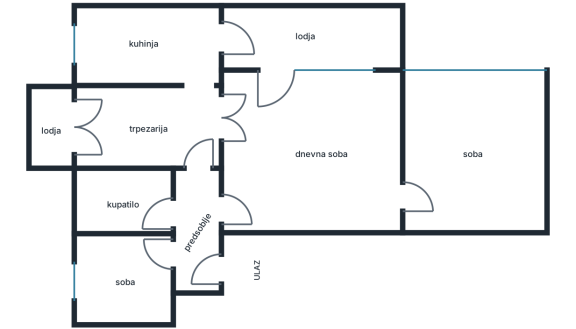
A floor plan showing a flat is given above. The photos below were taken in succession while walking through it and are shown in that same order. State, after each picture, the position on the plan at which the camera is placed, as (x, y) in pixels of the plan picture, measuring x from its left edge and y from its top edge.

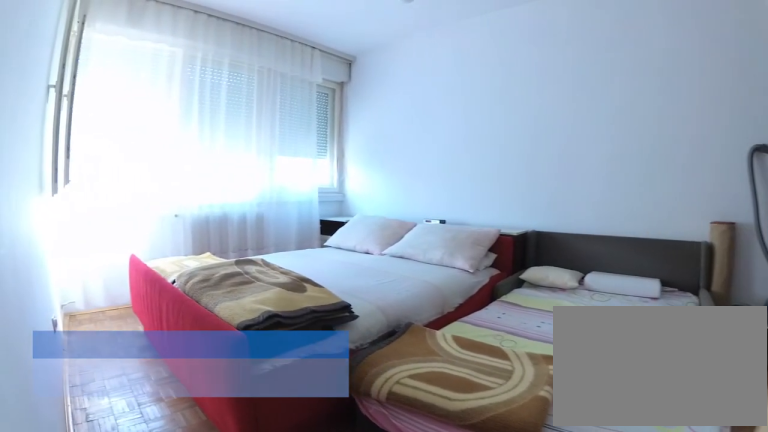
(407, 213)
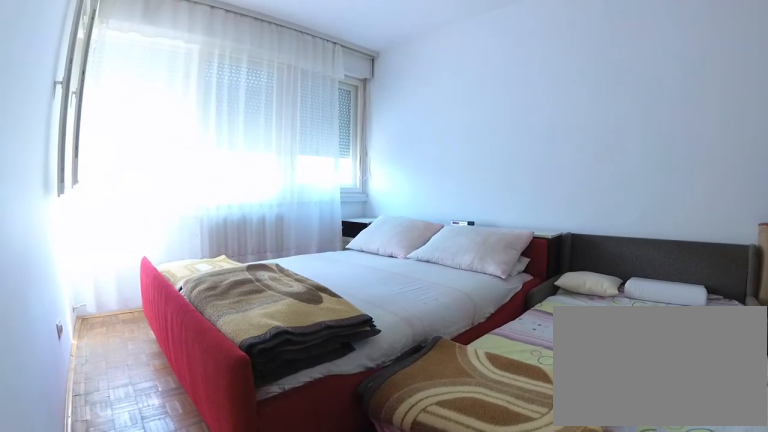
(409, 209)
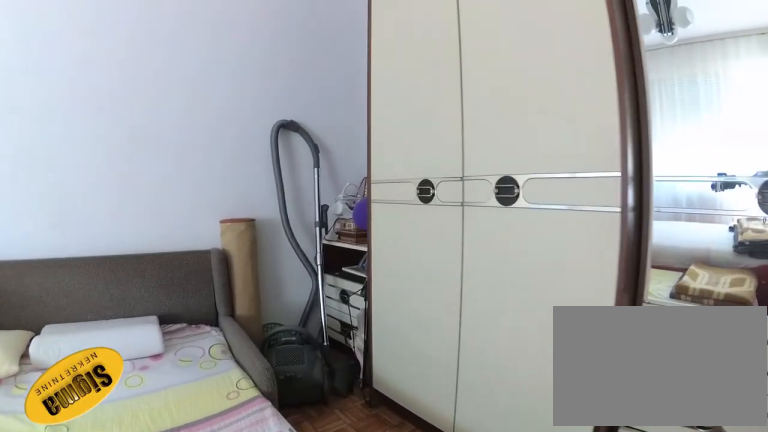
(458, 203)
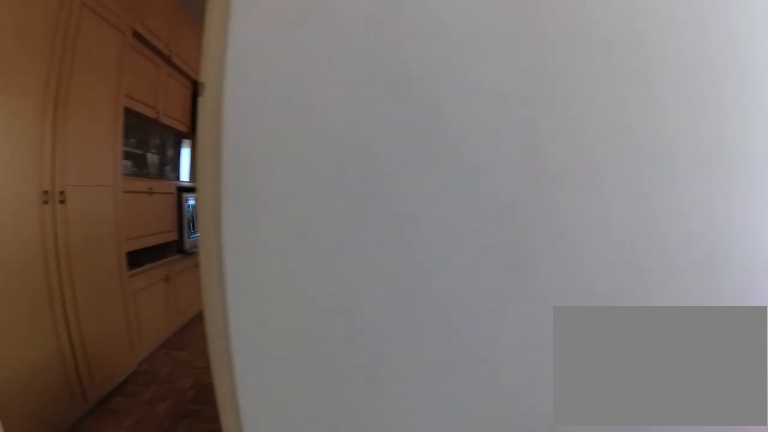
(472, 206)
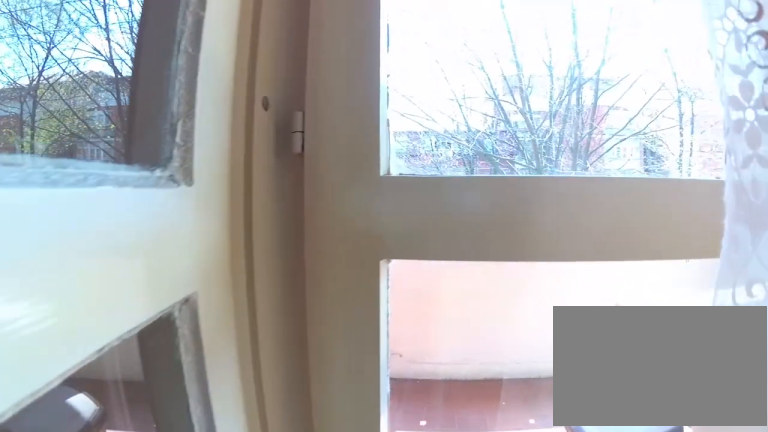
(247, 112)
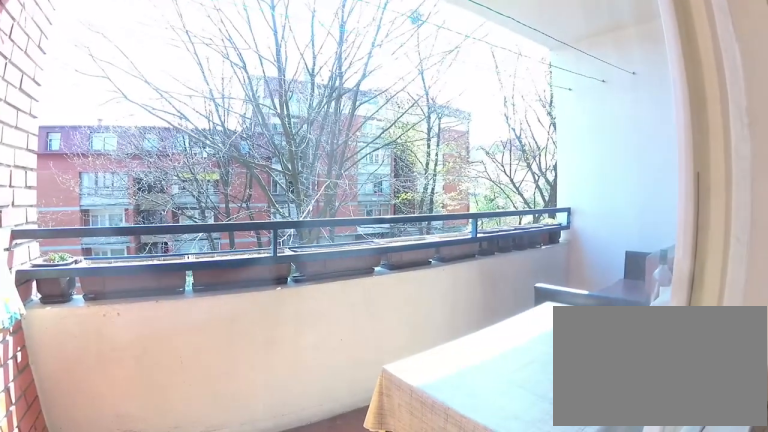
(247, 93)
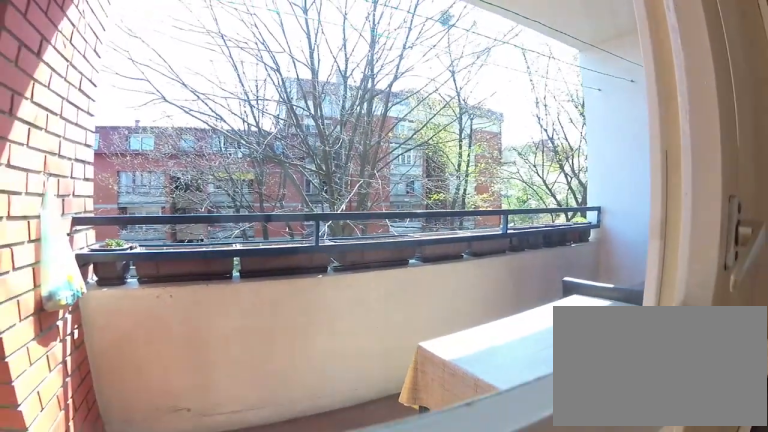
(247, 100)
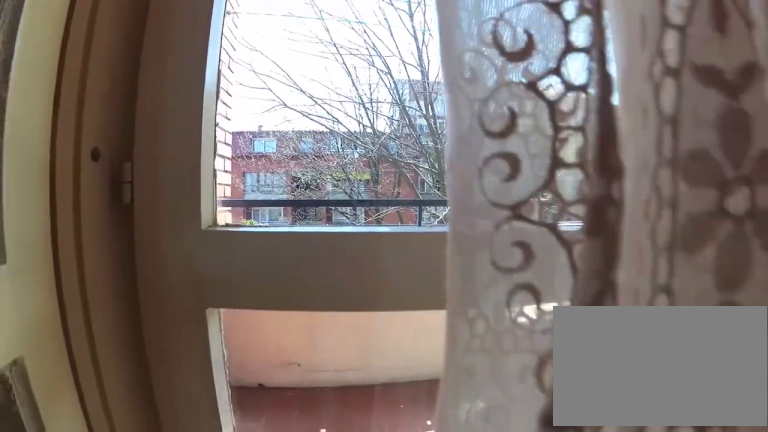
(250, 116)
